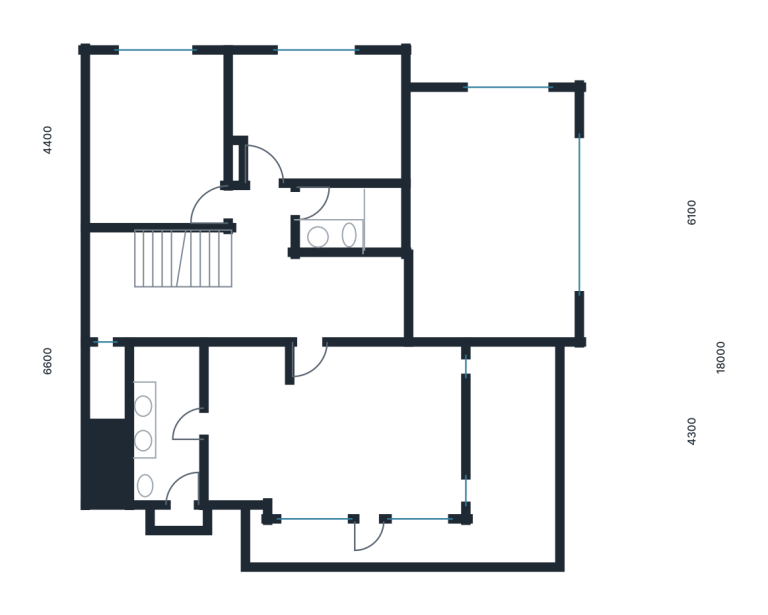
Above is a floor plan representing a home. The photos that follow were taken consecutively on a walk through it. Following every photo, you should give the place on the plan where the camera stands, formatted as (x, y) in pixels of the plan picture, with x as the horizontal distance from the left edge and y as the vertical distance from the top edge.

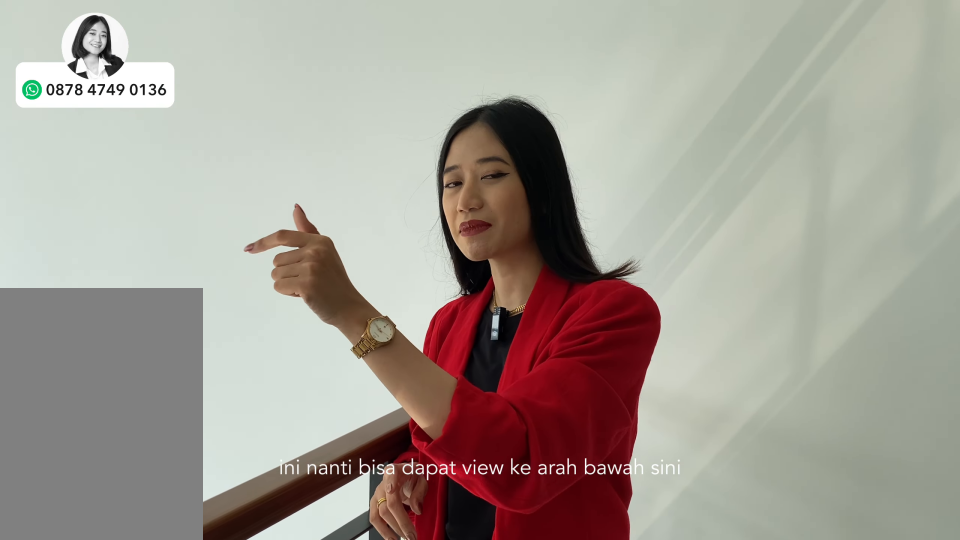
(368, 296)
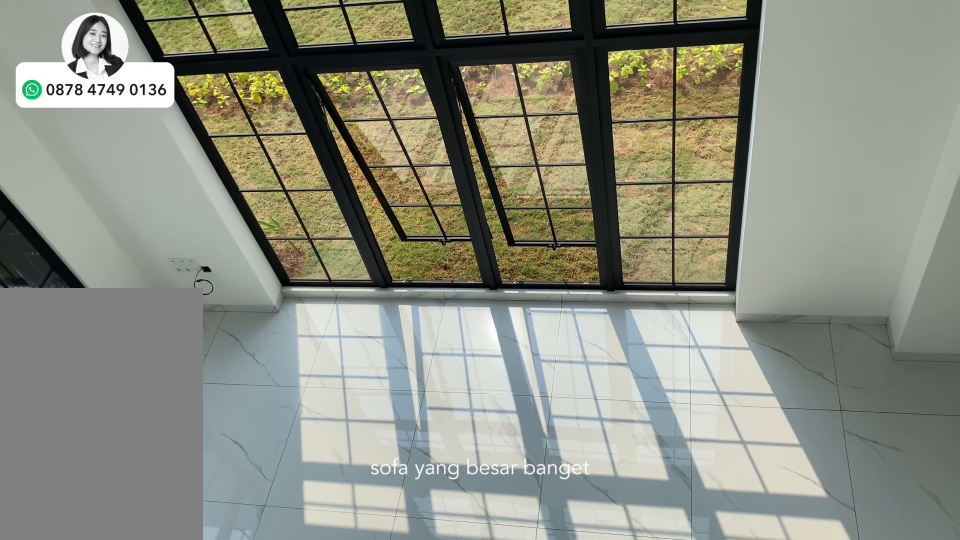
(368, 296)
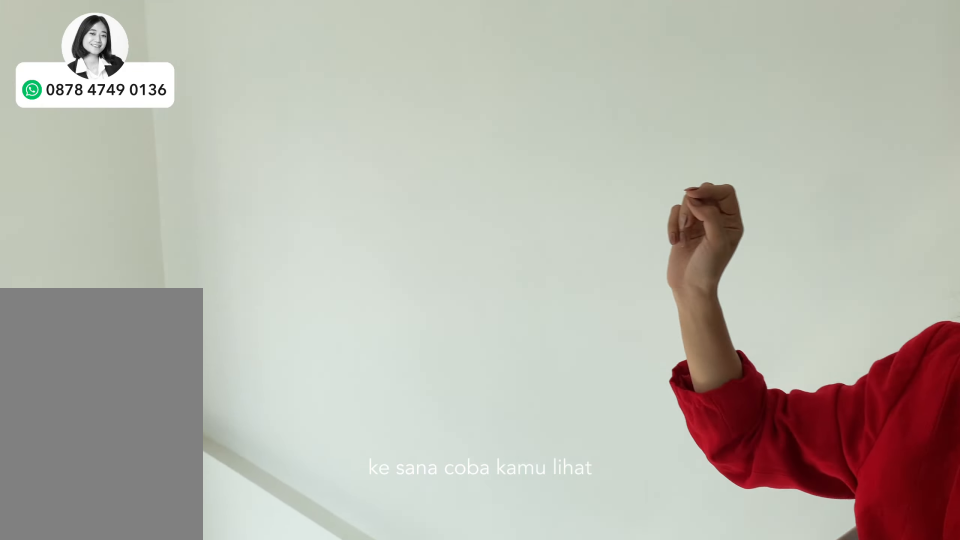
(368, 296)
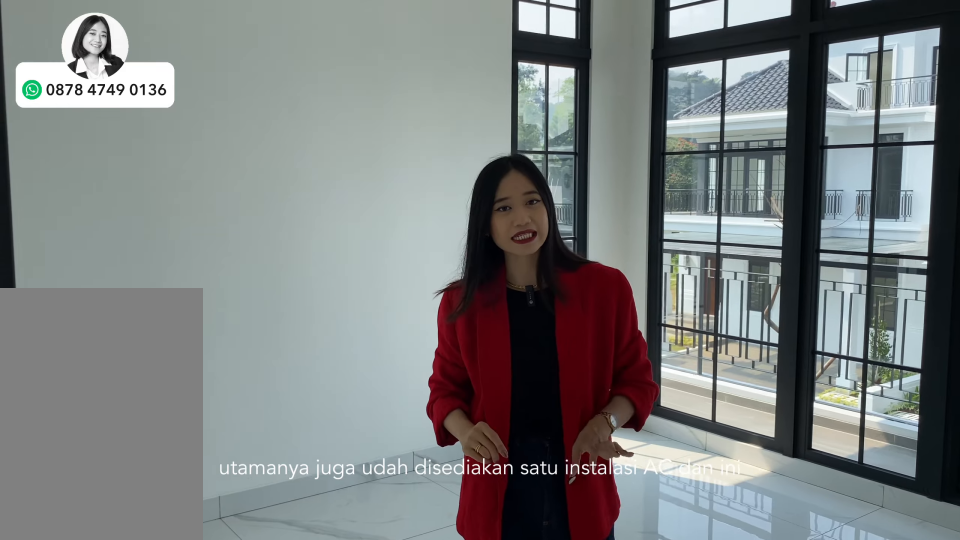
(389, 404)
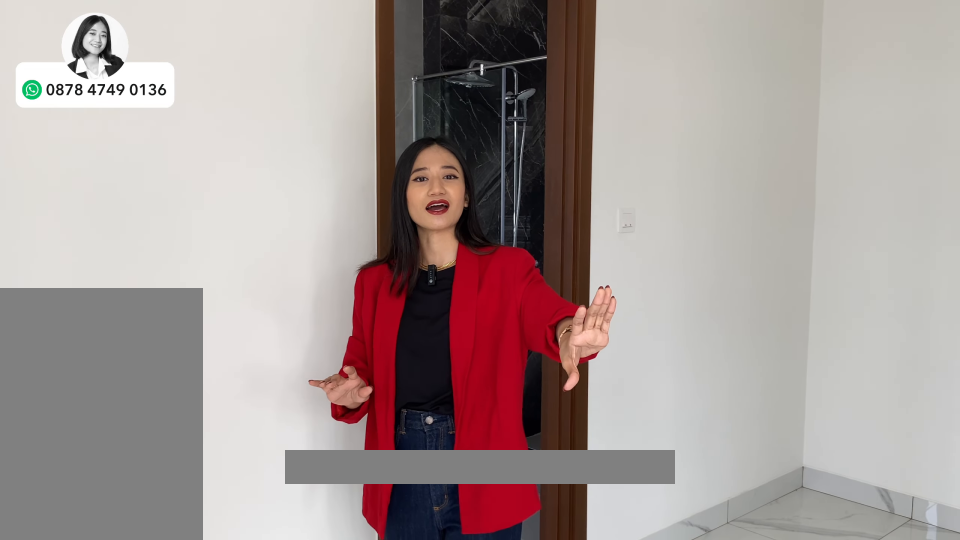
(243, 382)
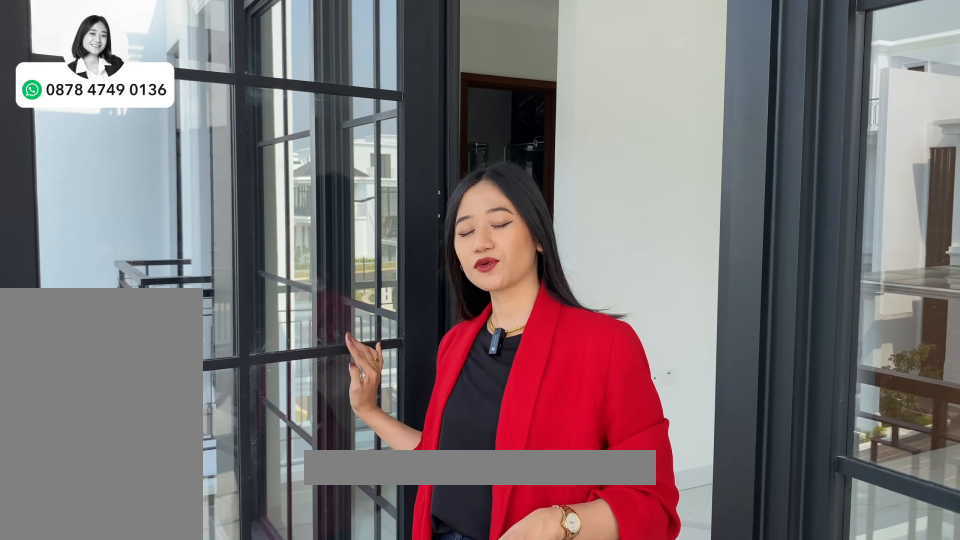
(402, 546)
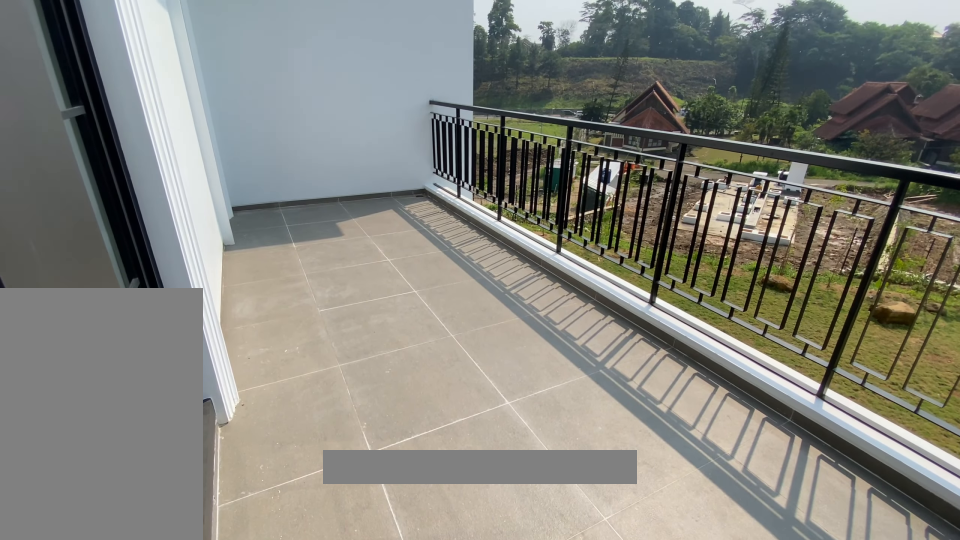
(523, 441)
